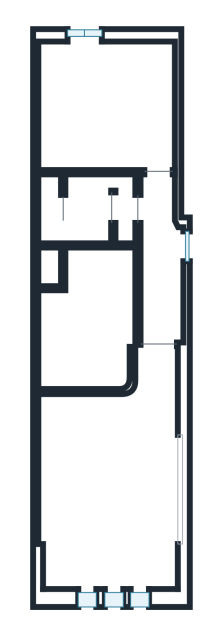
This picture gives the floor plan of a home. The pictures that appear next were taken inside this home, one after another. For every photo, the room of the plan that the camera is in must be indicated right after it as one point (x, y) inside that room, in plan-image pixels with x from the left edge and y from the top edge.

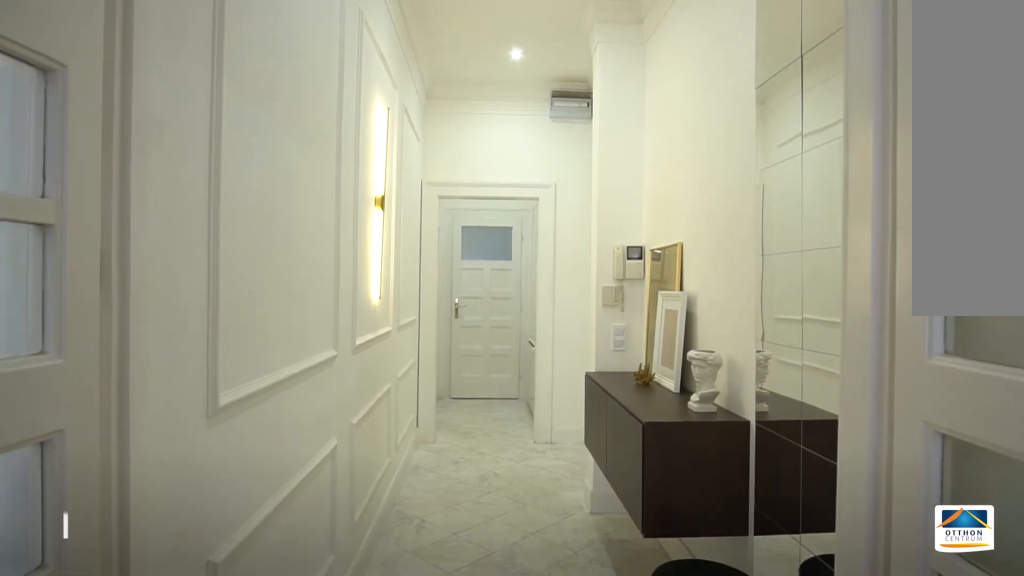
(162, 269)
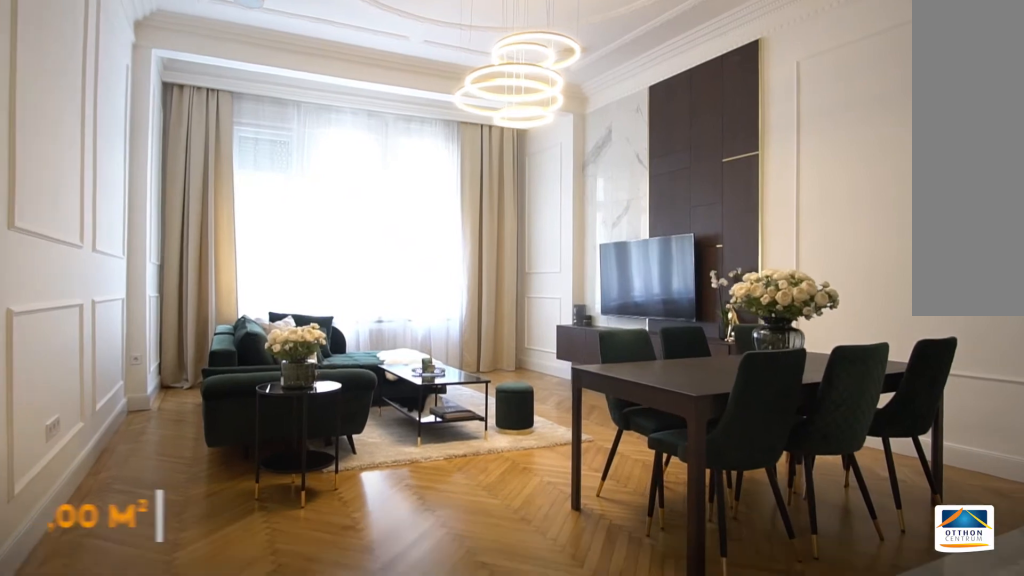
(107, 488)
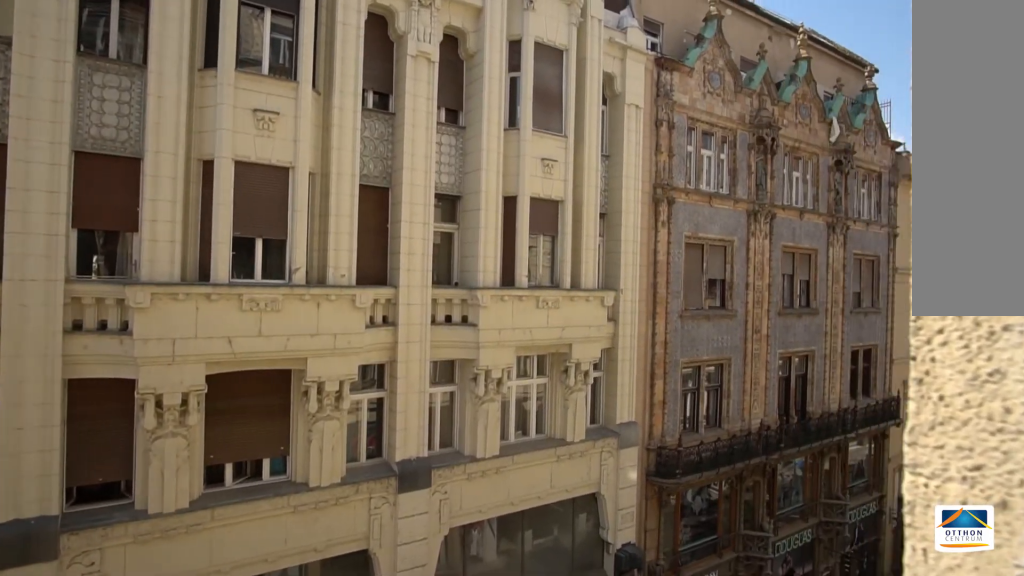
(106, 487)
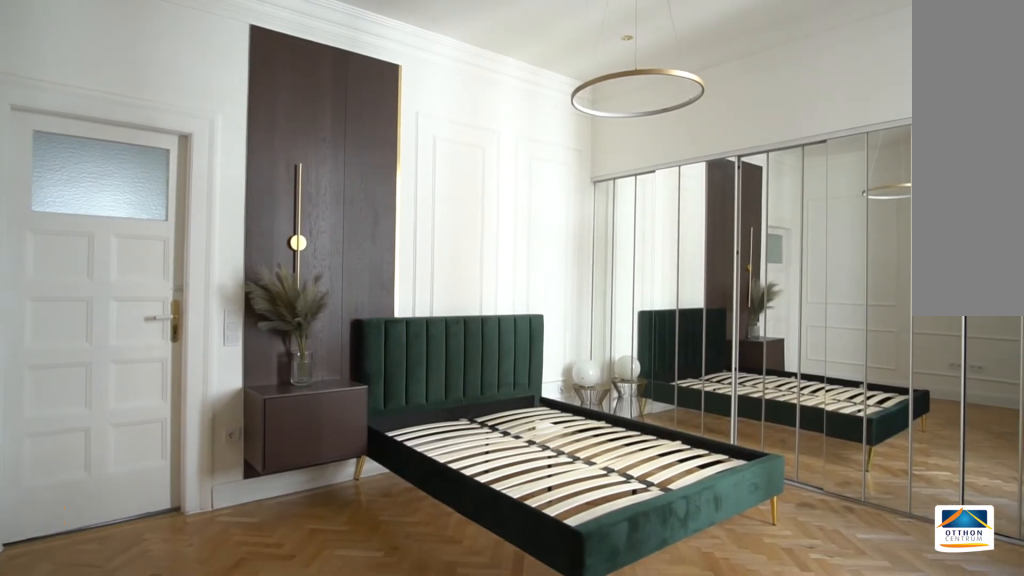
(112, 113)
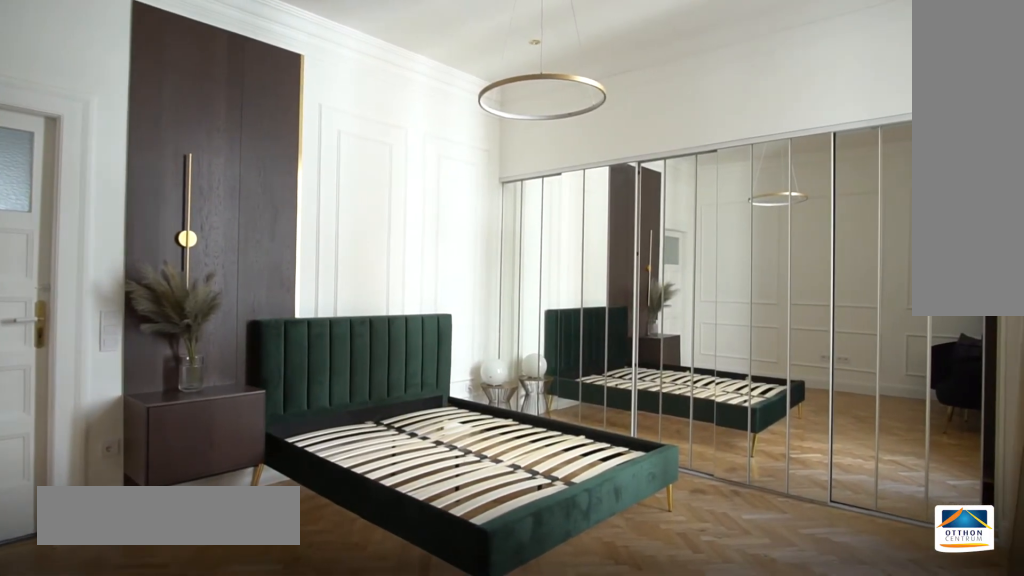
(112, 113)
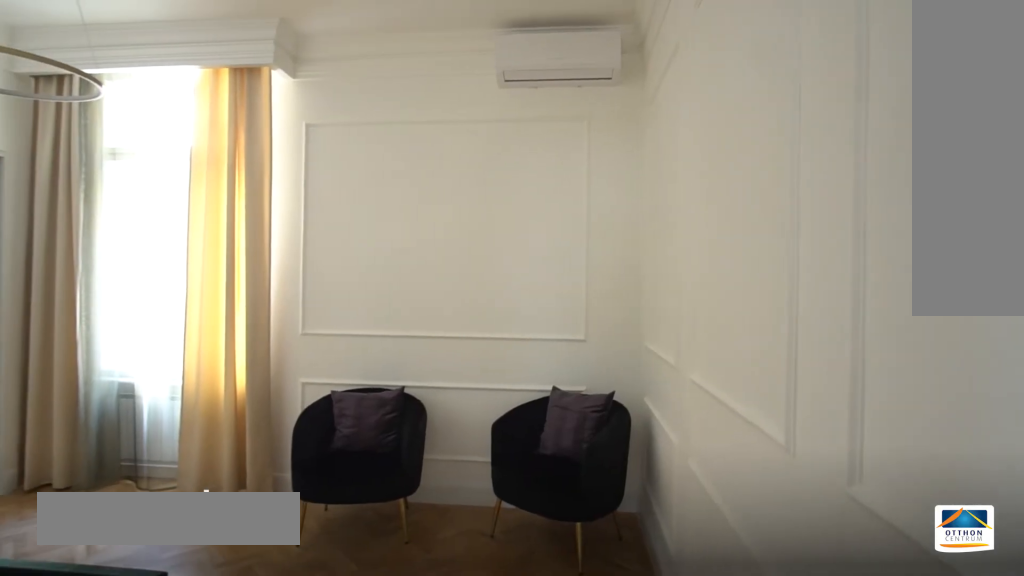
(112, 113)
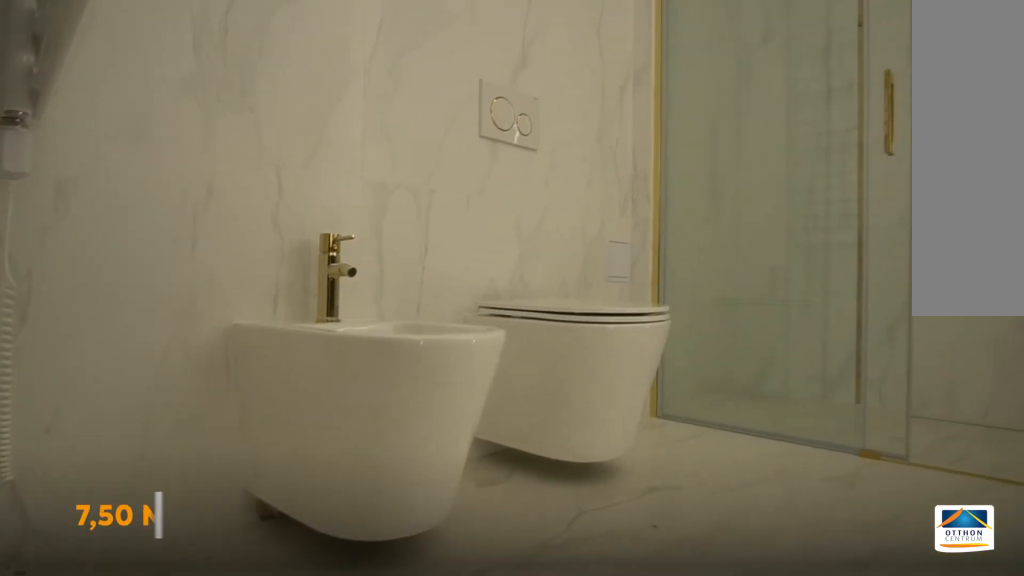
(88, 207)
